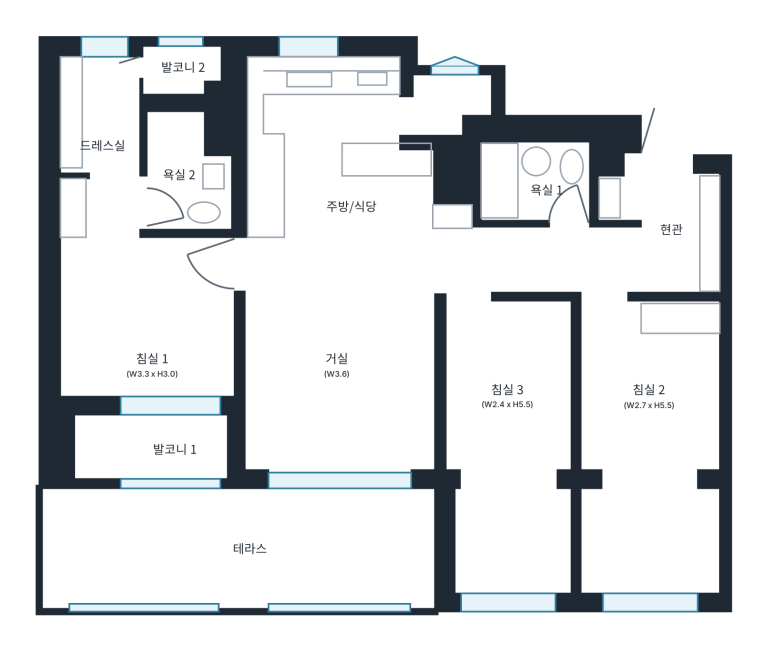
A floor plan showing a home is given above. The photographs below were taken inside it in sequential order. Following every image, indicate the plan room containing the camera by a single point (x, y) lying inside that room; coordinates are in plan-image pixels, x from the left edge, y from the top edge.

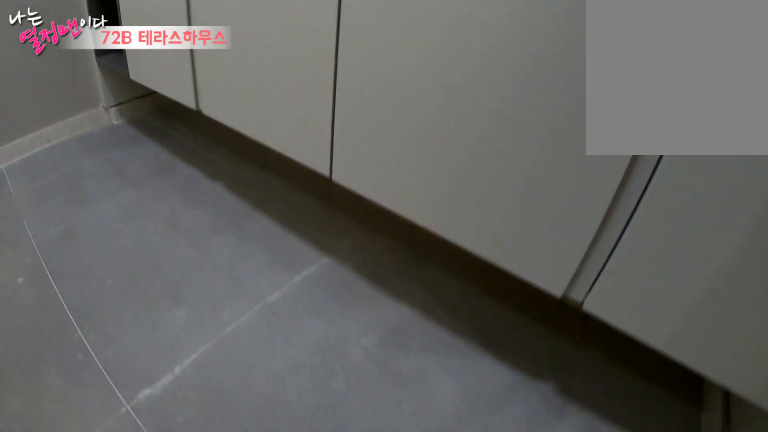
(676, 229)
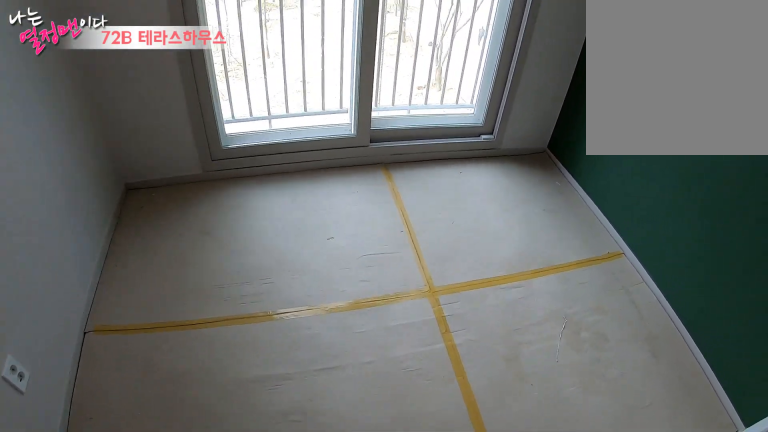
(651, 409)
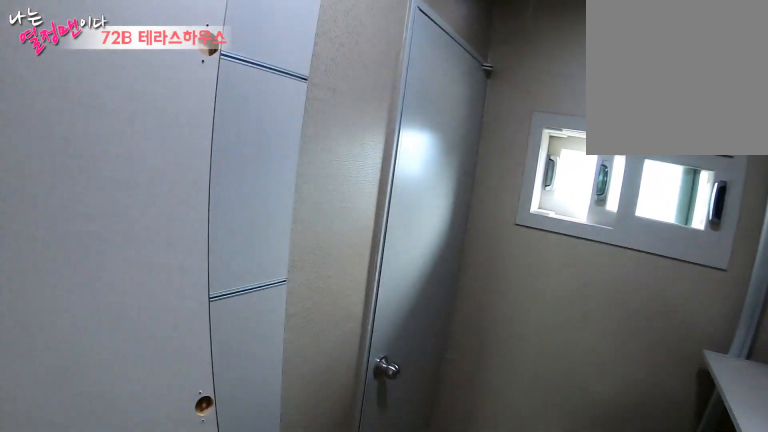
(99, 170)
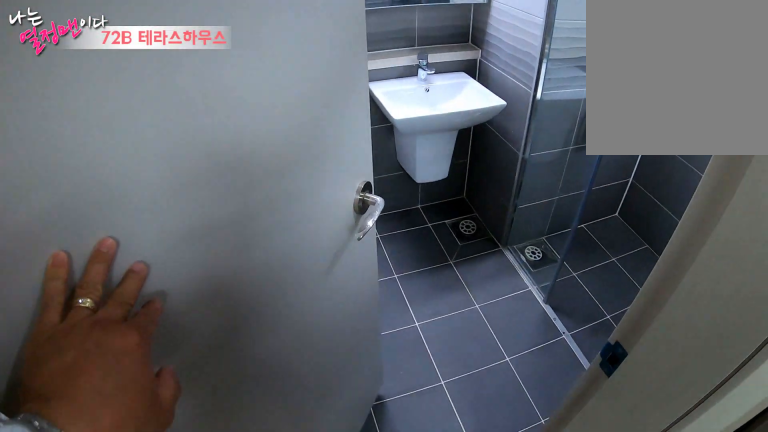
(99, 170)
